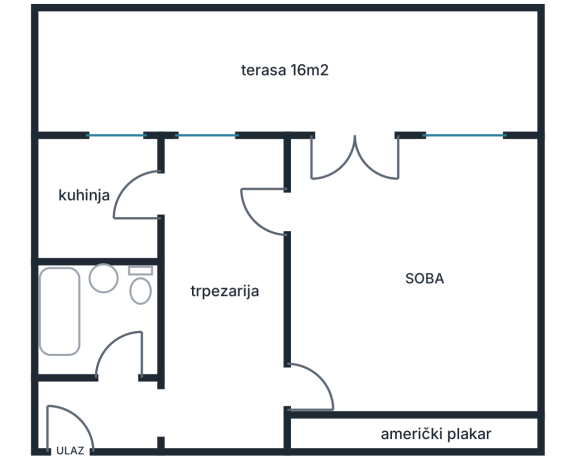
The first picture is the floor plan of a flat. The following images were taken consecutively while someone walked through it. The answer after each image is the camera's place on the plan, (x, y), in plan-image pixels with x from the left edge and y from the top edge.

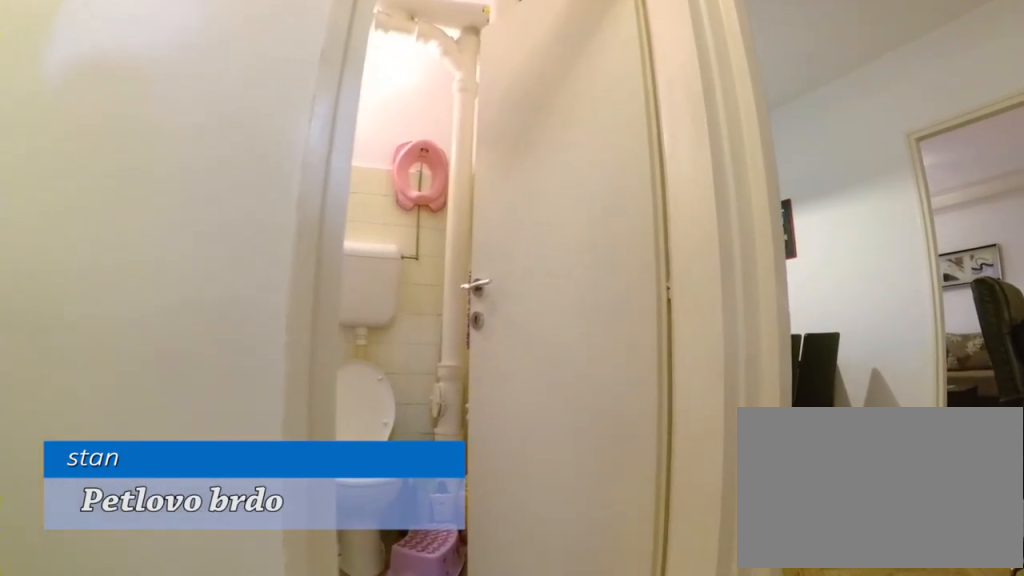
(93, 413)
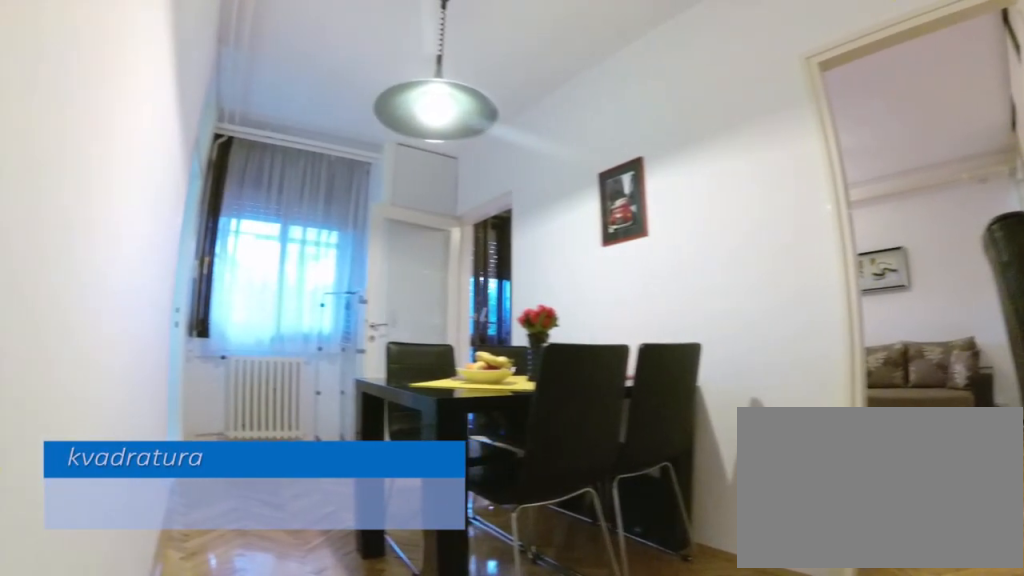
(188, 423)
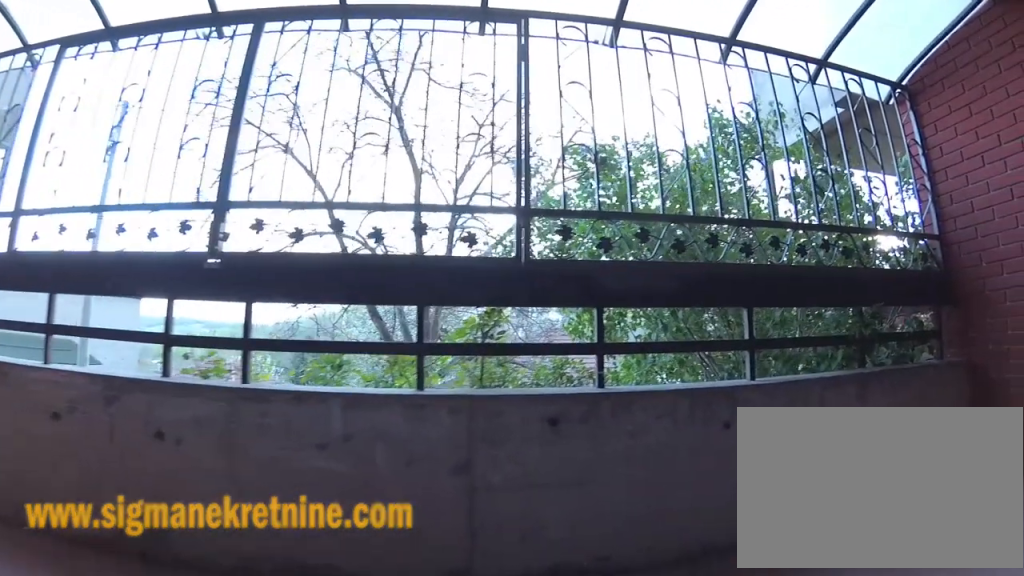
(368, 112)
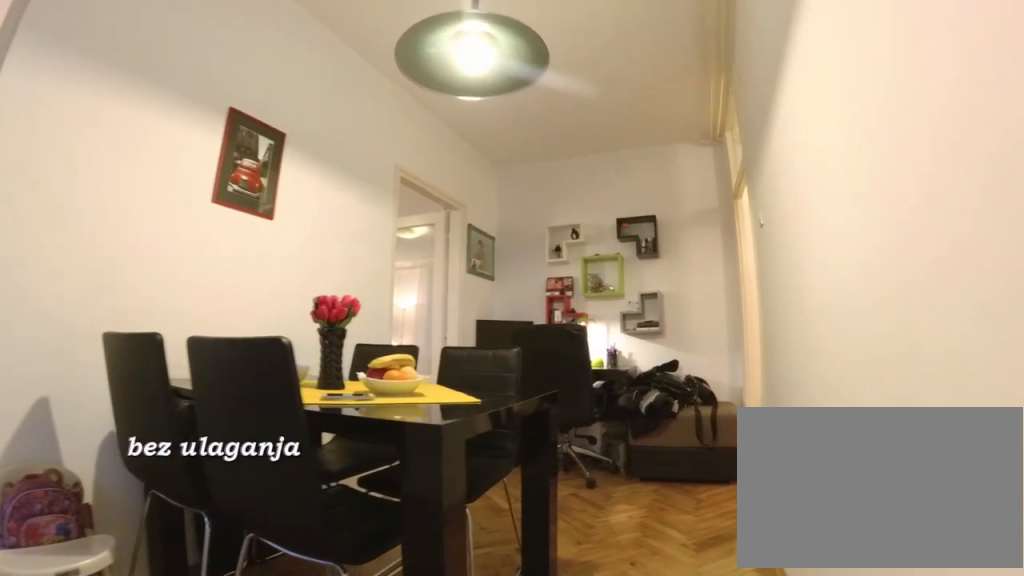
(188, 181)
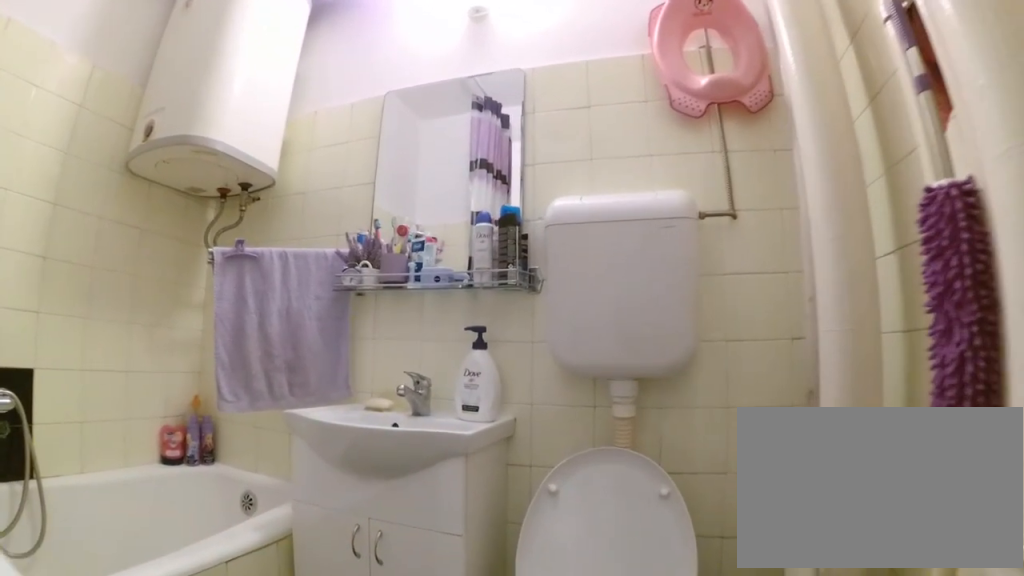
(134, 362)
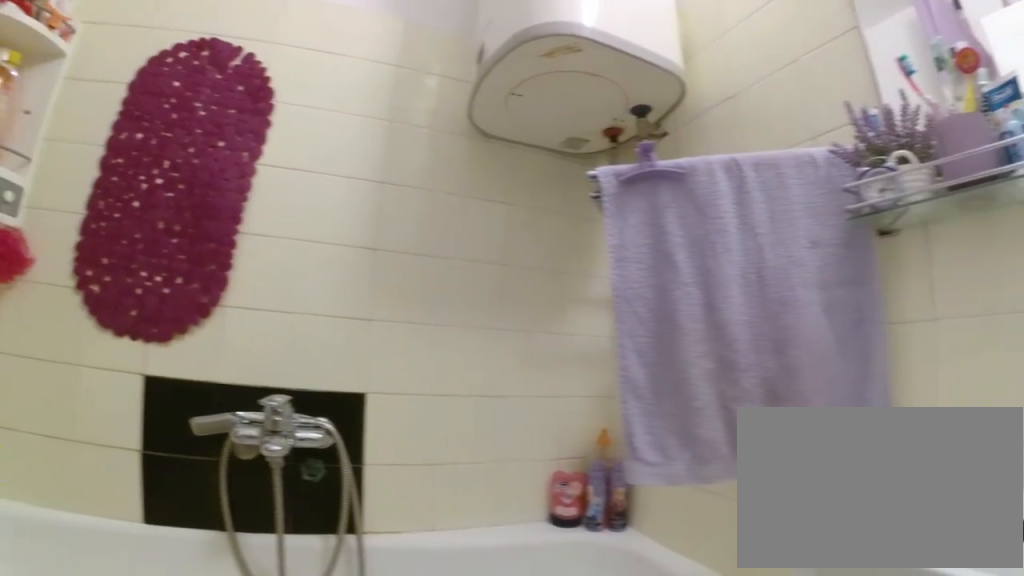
(148, 323)
